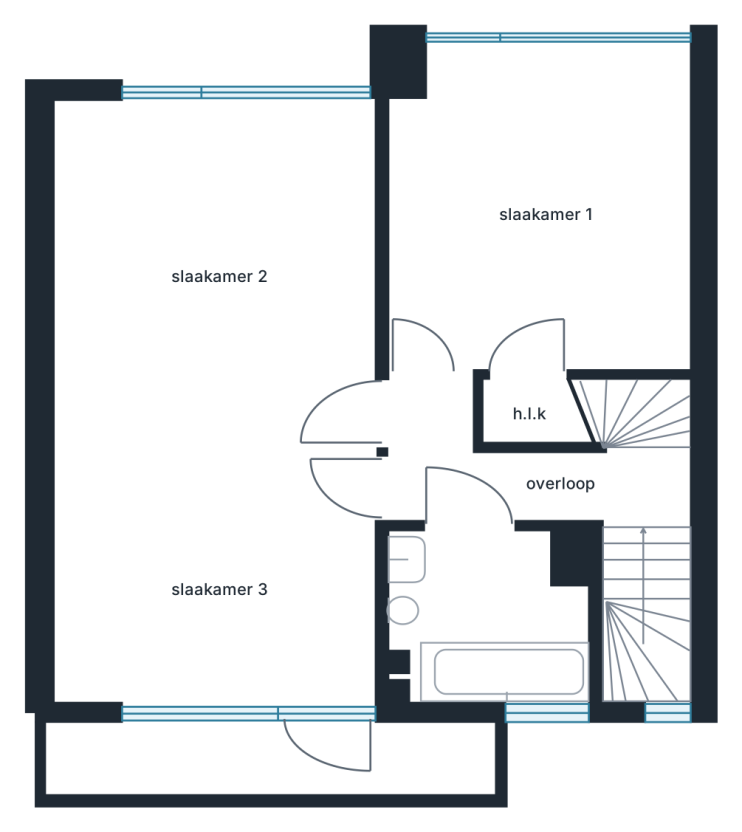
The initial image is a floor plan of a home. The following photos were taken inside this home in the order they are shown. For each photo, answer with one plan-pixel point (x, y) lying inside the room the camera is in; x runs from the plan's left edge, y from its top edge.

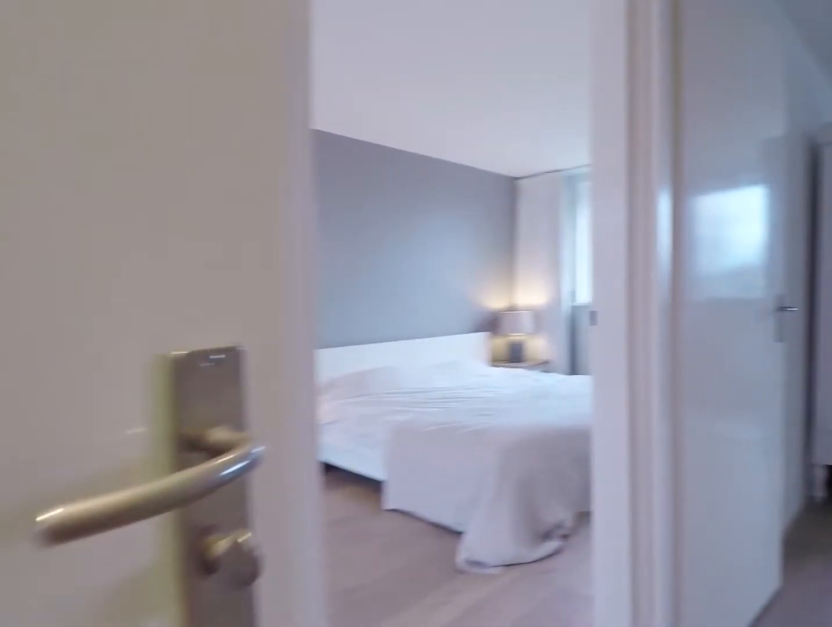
(516, 472)
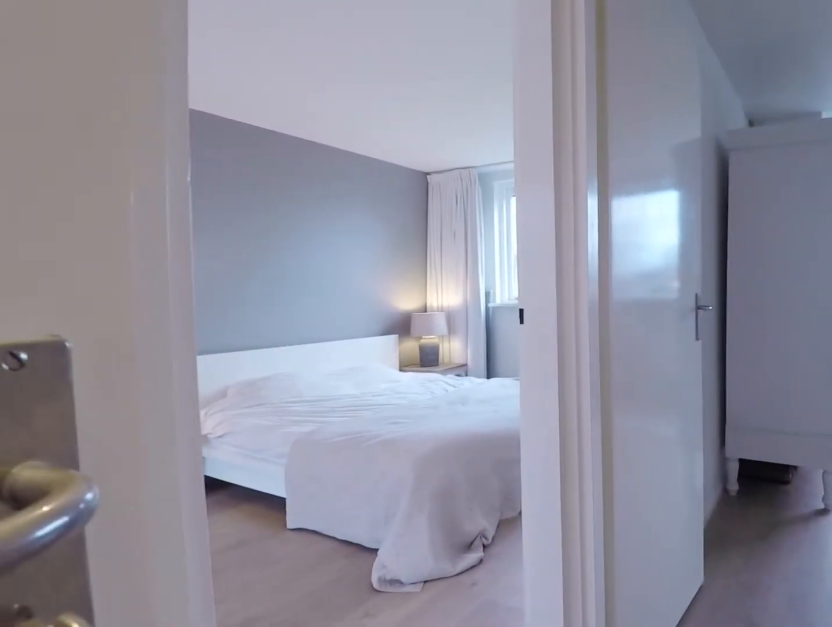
(516, 472)
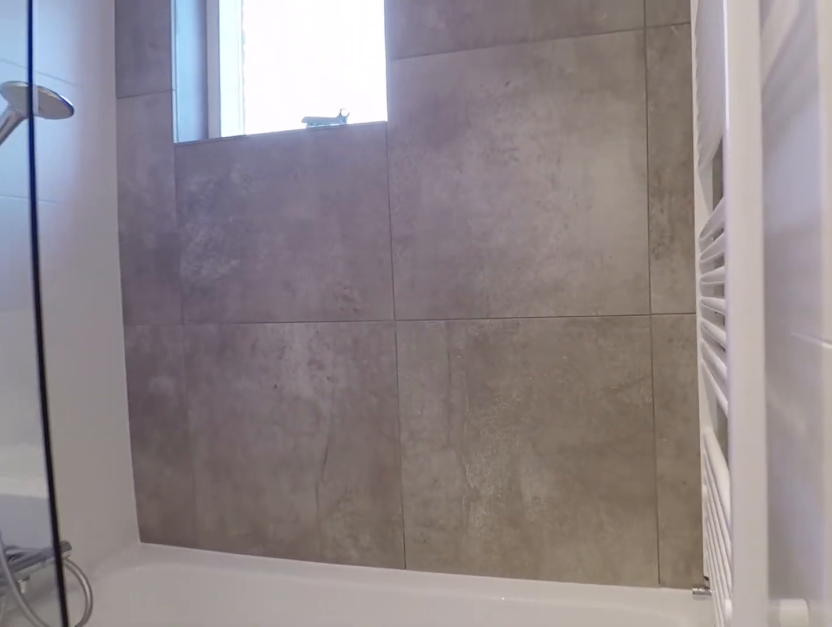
(484, 621)
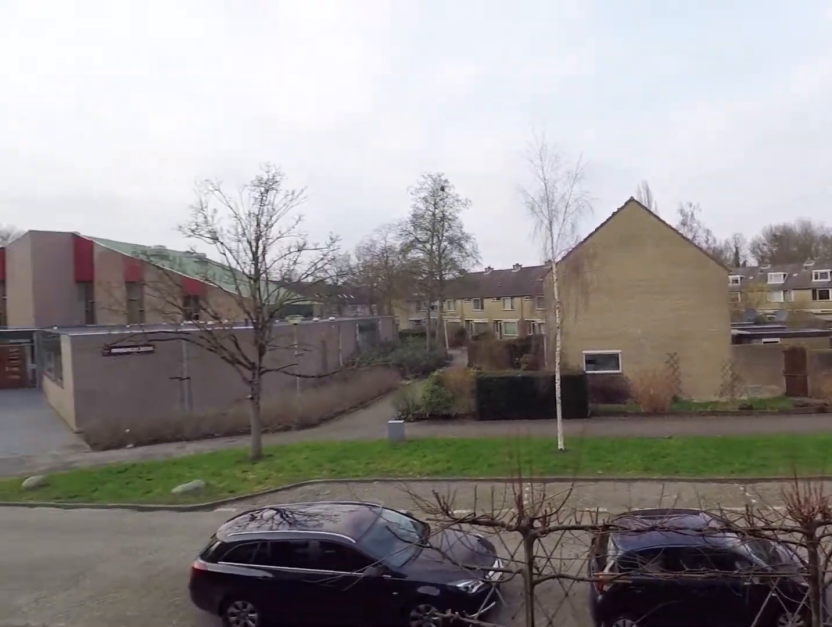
(274, 761)
